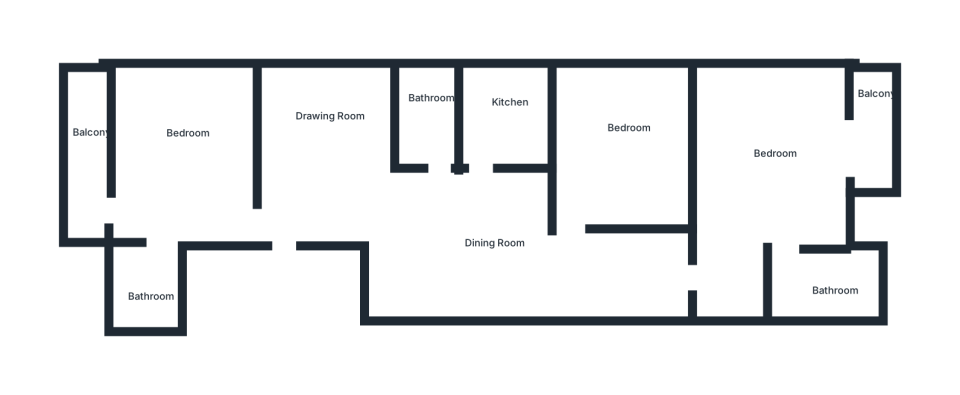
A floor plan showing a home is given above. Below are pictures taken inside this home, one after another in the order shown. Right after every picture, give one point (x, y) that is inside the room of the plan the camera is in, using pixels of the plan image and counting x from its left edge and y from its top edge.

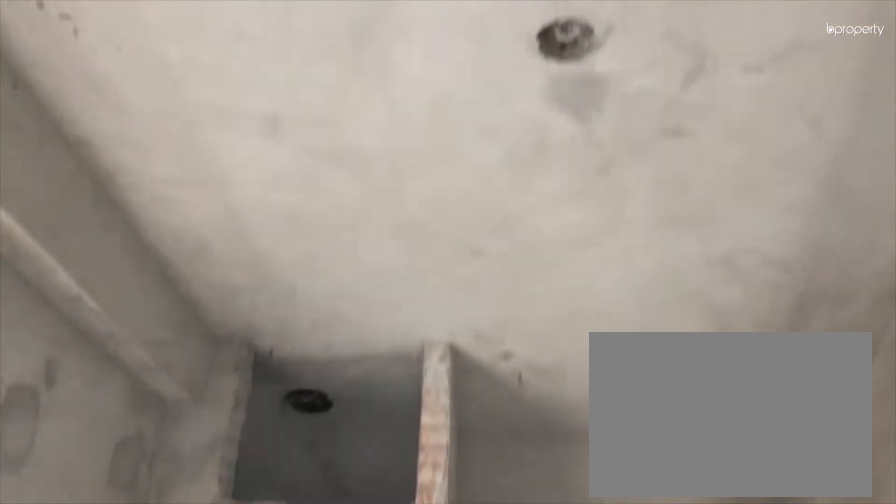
(762, 139)
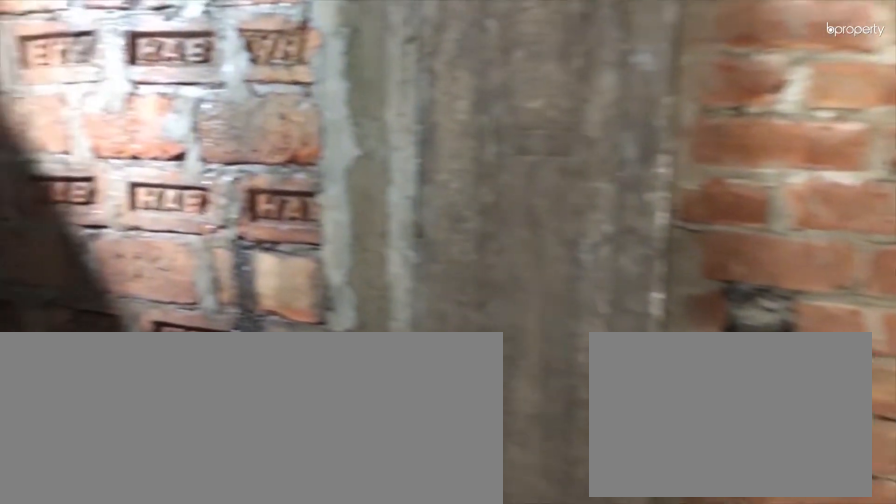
(822, 288)
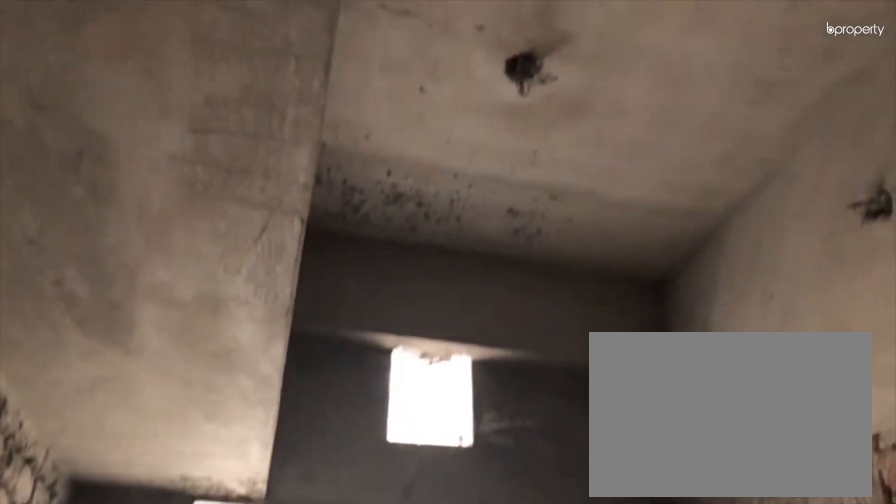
(500, 107)
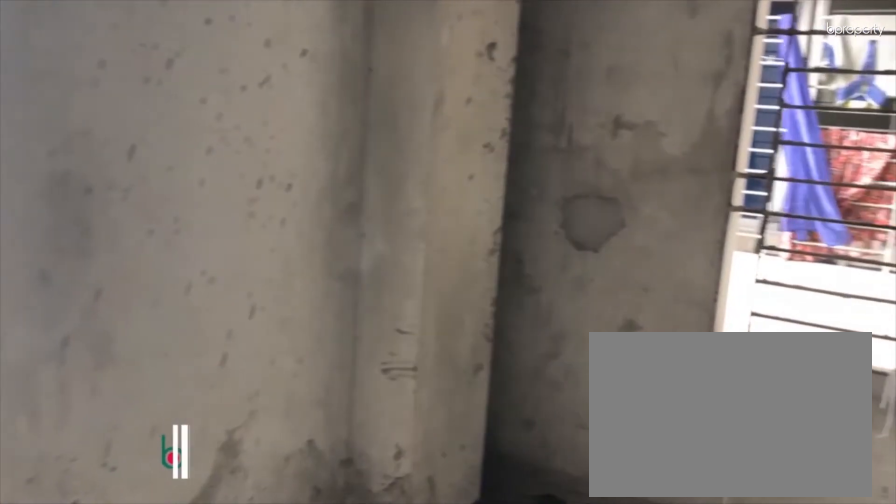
(165, 145)
